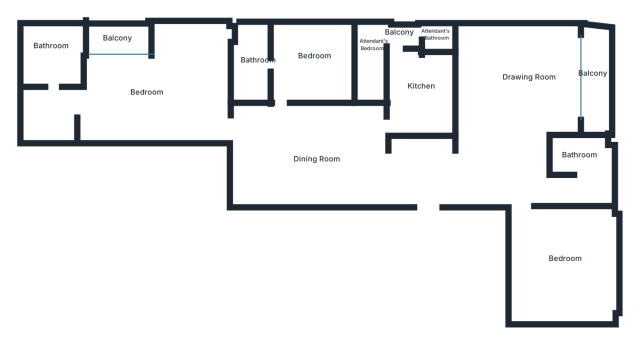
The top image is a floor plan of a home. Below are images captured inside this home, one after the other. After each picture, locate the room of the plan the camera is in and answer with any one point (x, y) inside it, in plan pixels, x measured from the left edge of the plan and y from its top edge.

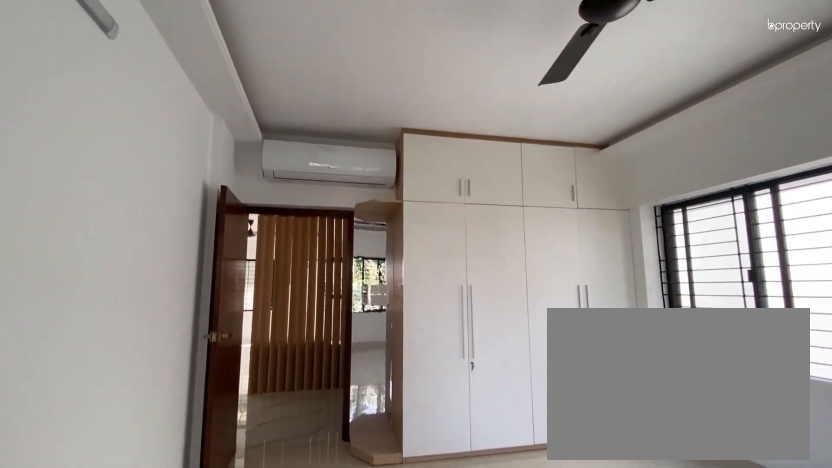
(561, 257)
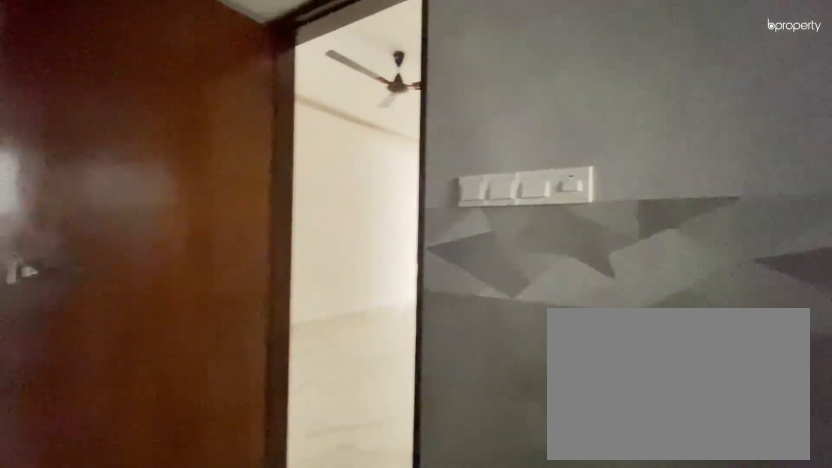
(422, 93)
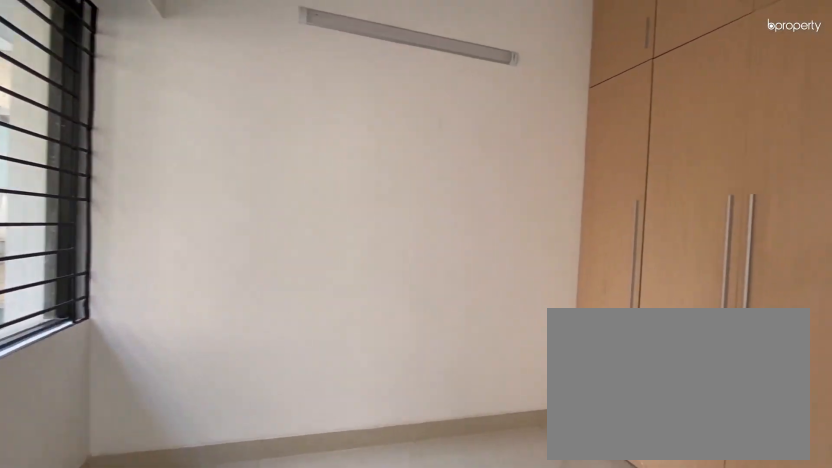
(307, 59)
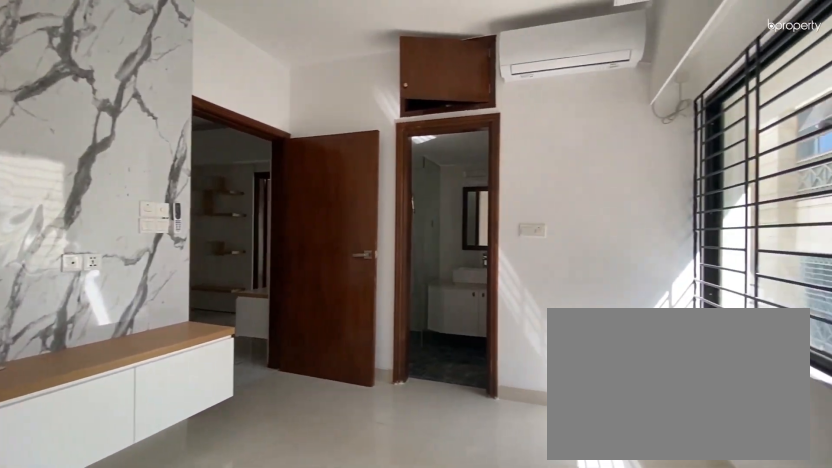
(307, 59)
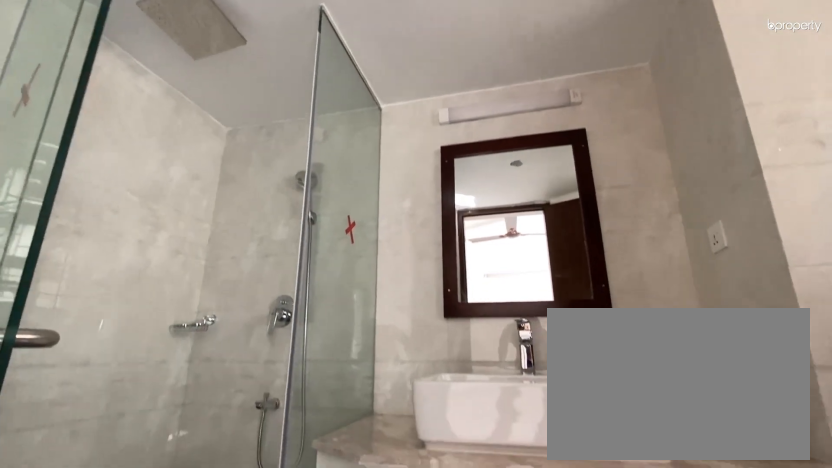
(254, 60)
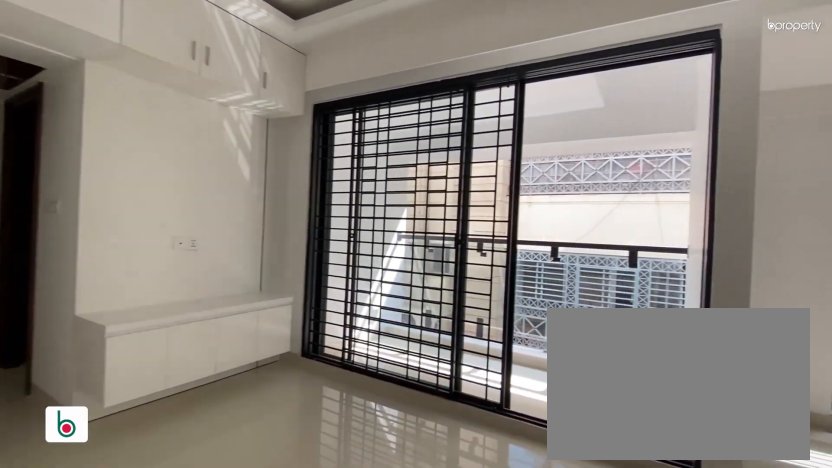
(161, 89)
